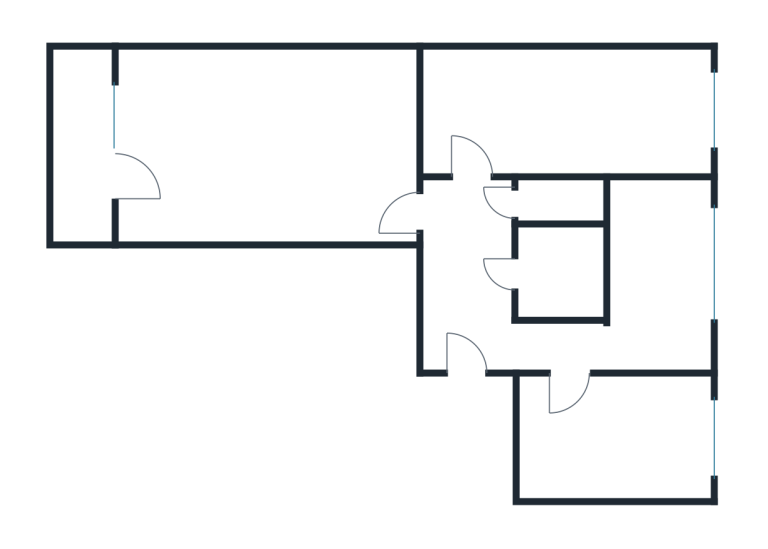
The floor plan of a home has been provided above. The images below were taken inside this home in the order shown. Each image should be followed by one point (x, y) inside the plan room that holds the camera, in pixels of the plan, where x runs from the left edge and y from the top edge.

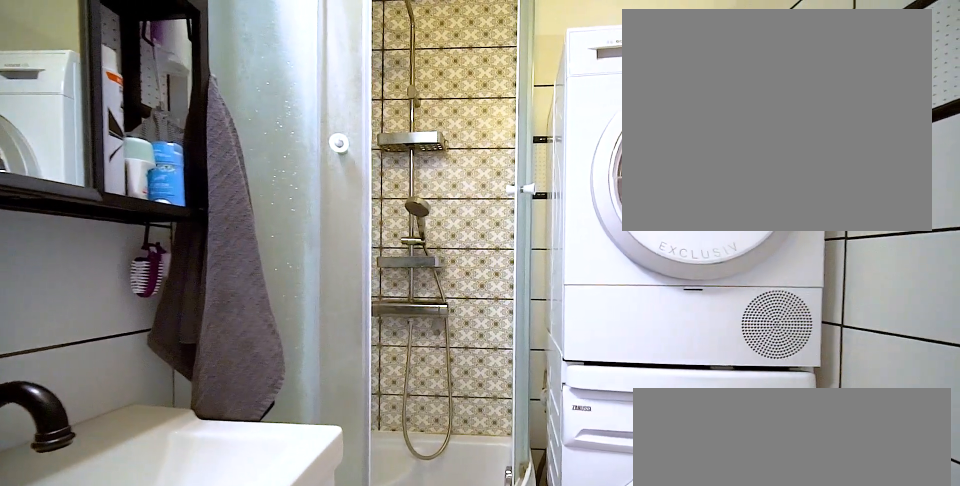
(559, 273)
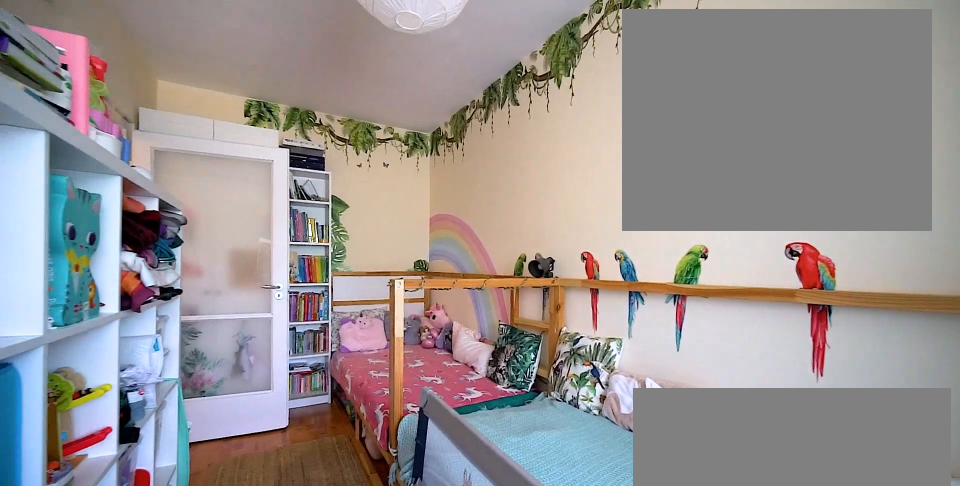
(585, 113)
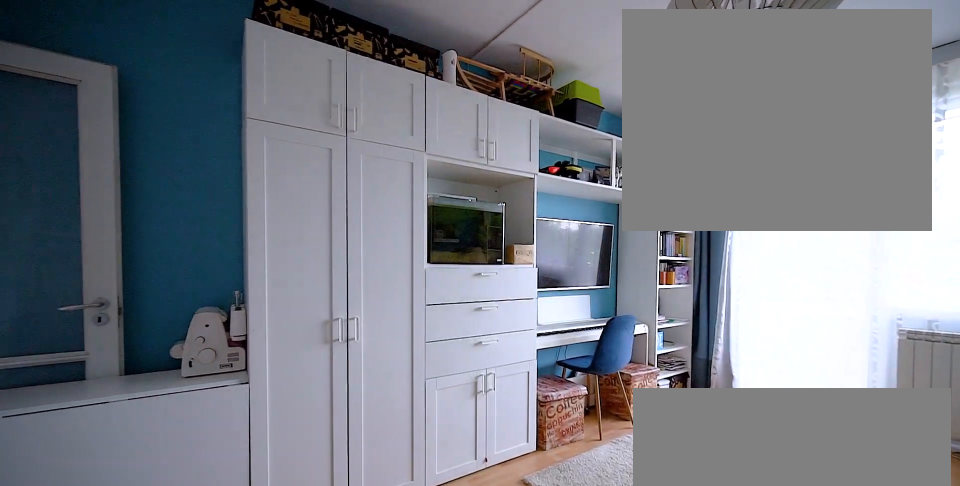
(274, 147)
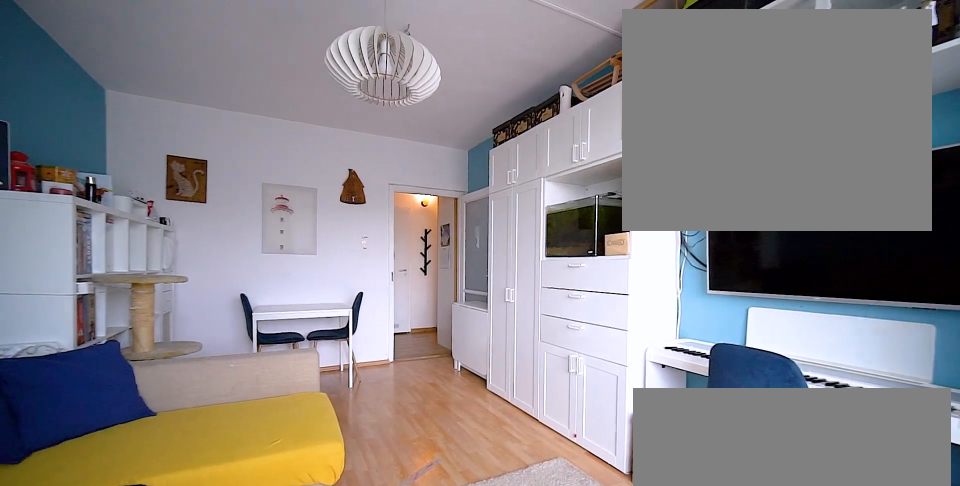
(274, 147)
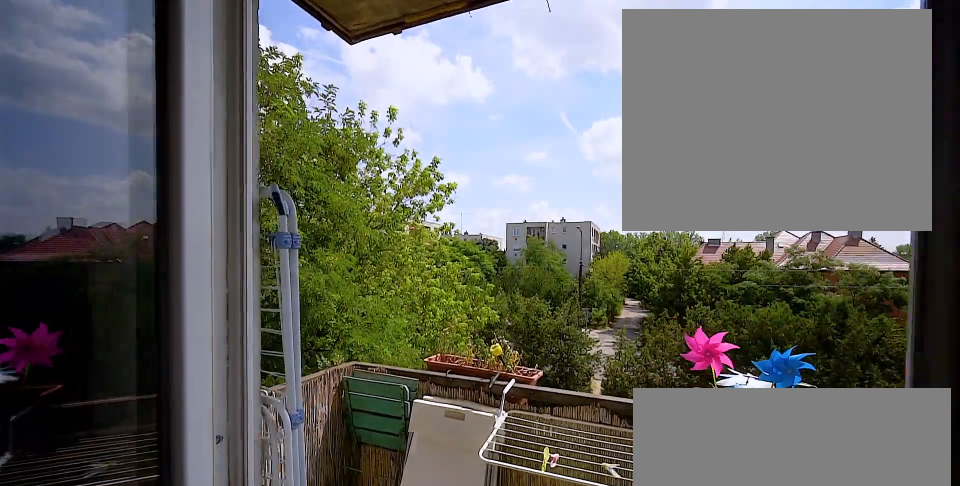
(84, 147)
